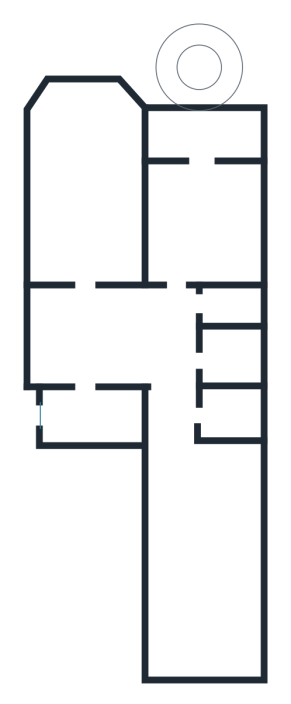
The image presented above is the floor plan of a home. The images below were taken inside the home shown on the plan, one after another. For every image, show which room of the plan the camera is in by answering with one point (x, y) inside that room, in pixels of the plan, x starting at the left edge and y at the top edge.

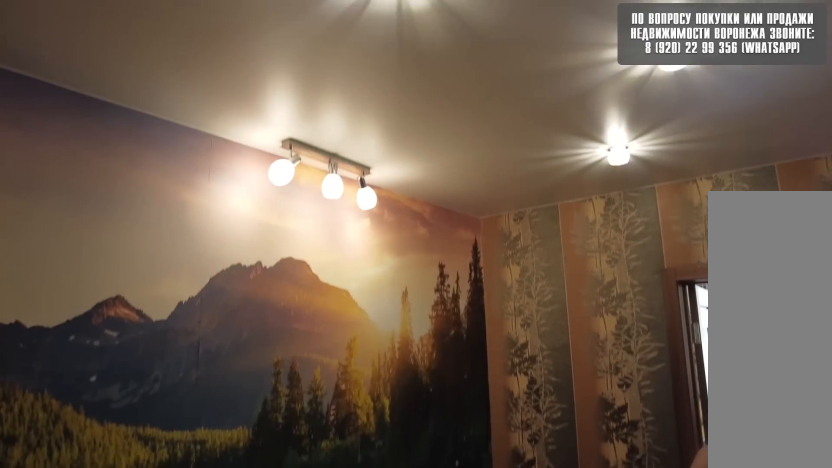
(92, 347)
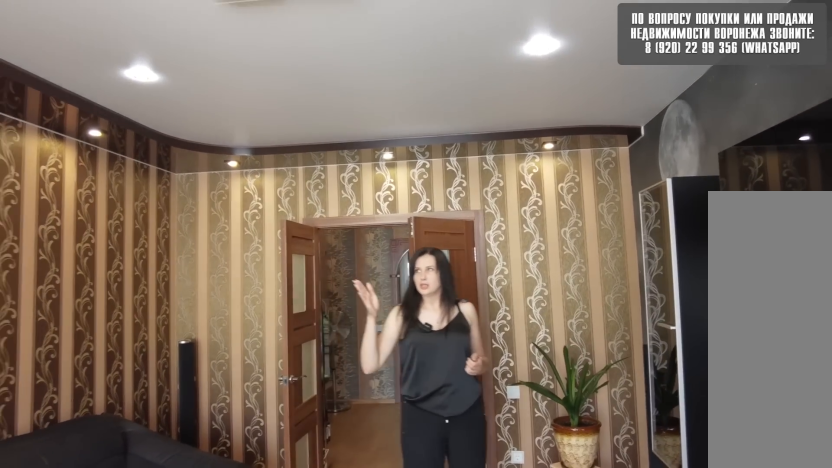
(84, 248)
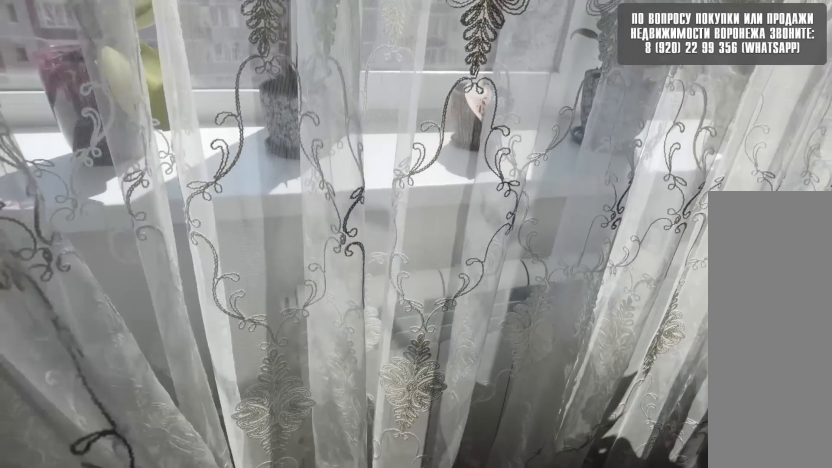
(84, 248)
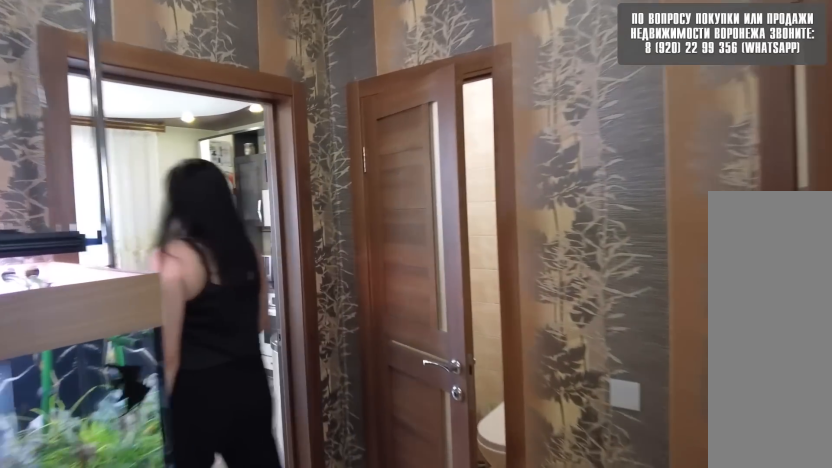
(88, 354)
